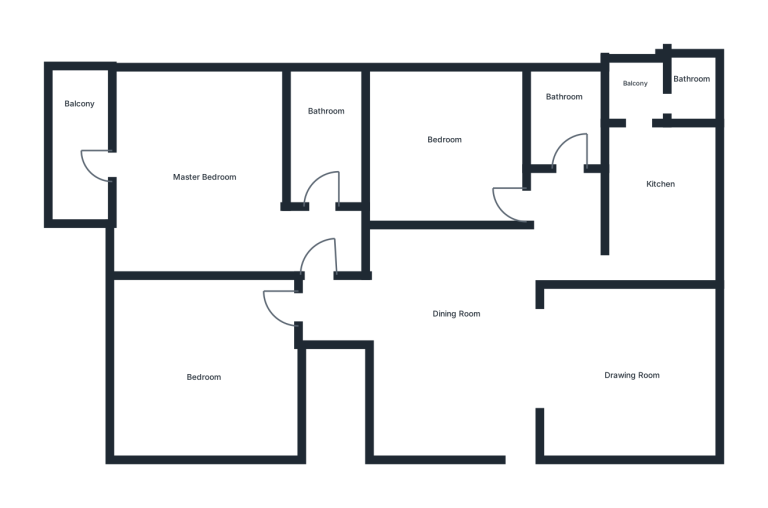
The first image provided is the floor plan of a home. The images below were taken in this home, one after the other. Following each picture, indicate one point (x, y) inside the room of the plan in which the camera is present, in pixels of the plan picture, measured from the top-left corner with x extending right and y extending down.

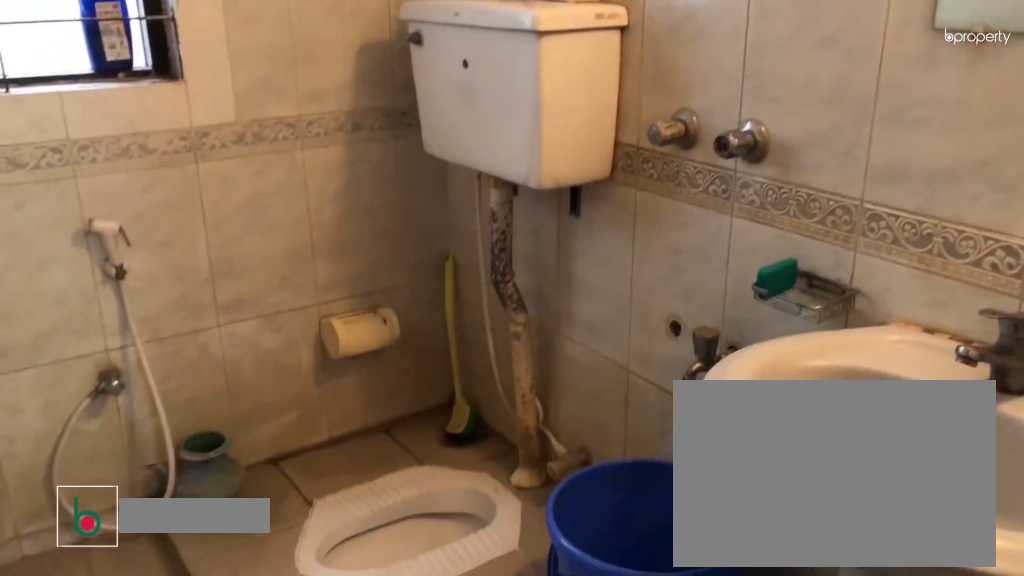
(561, 125)
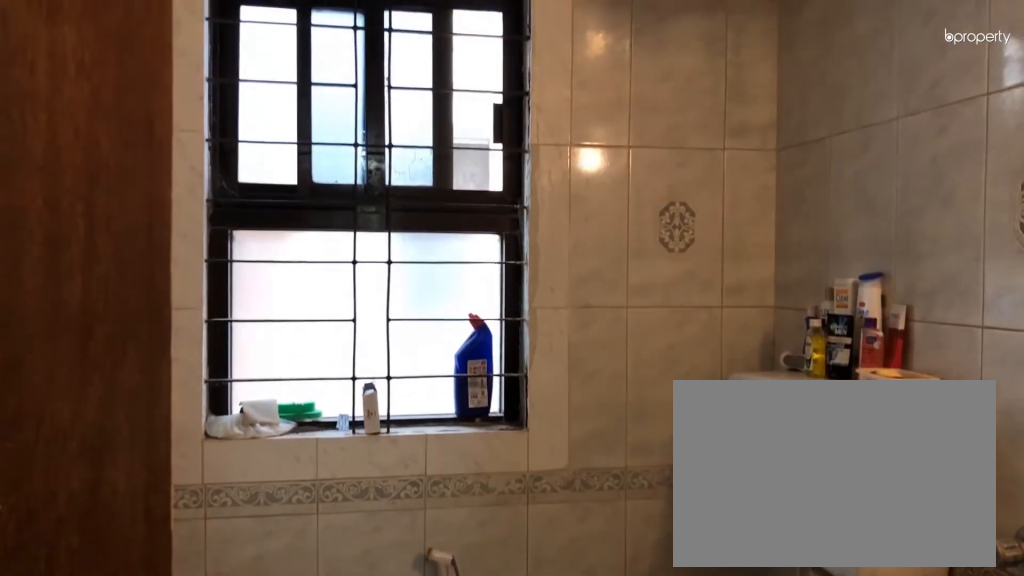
(561, 125)
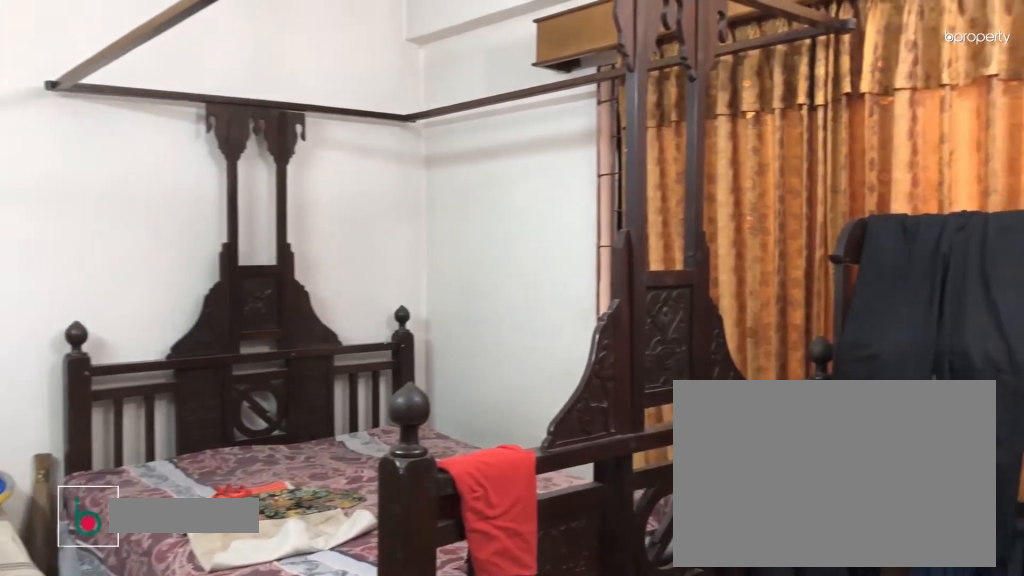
(435, 152)
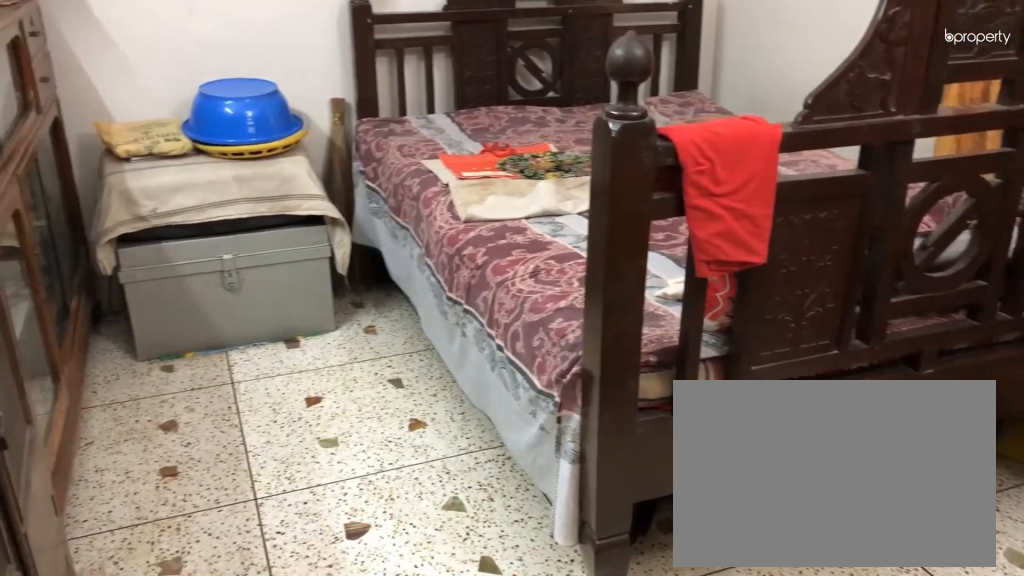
(434, 153)
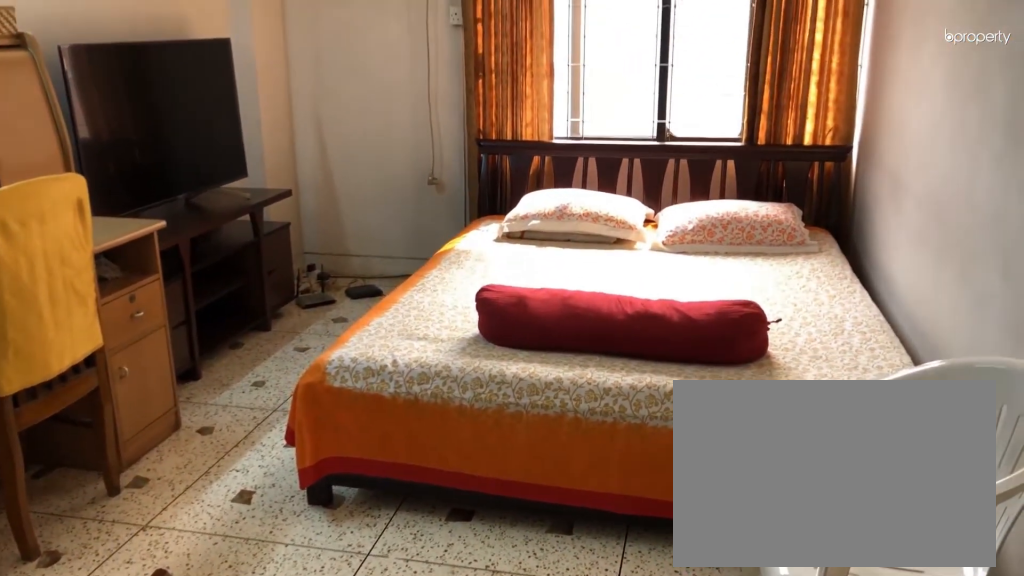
(197, 371)
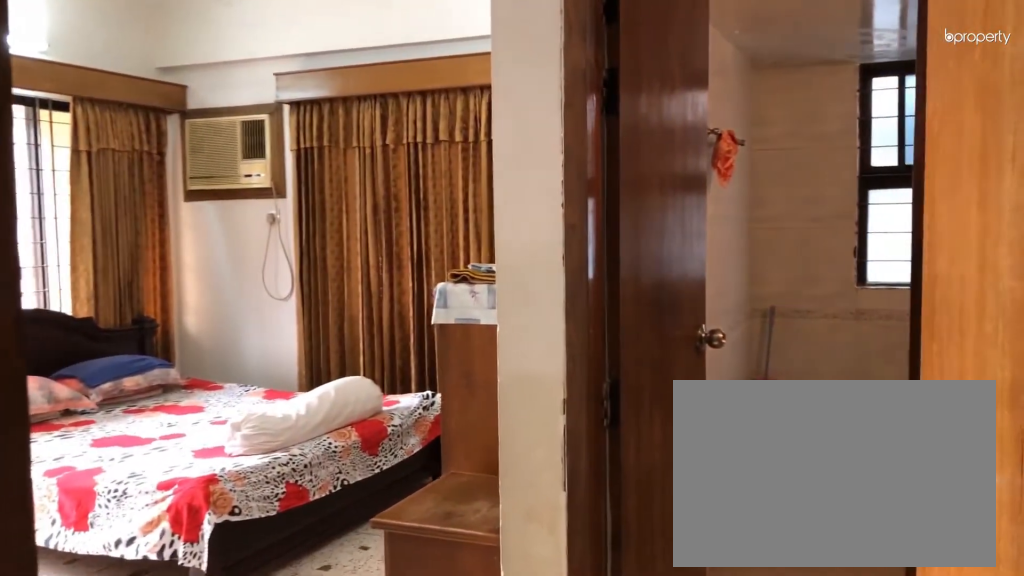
(314, 272)
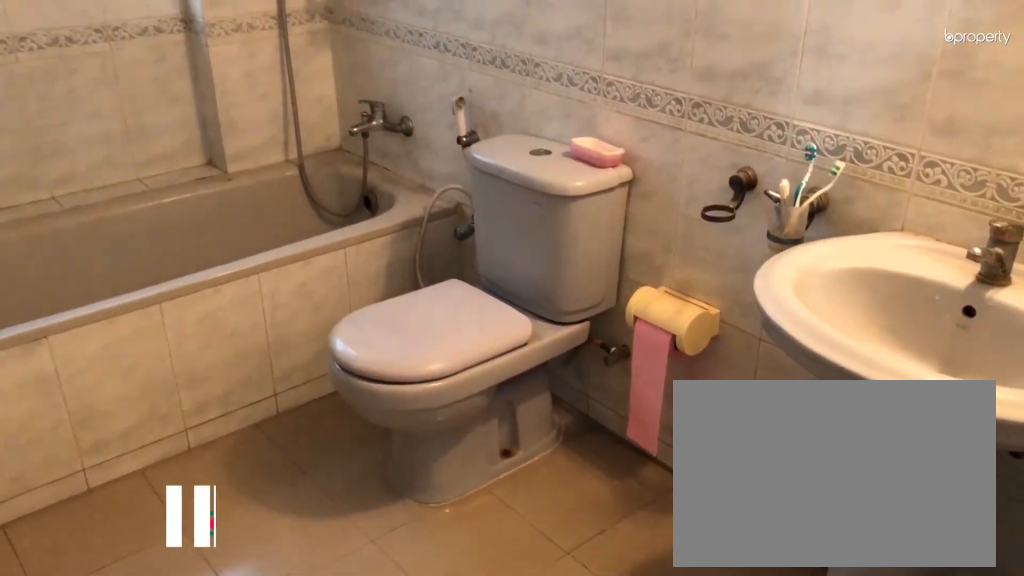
(322, 146)
